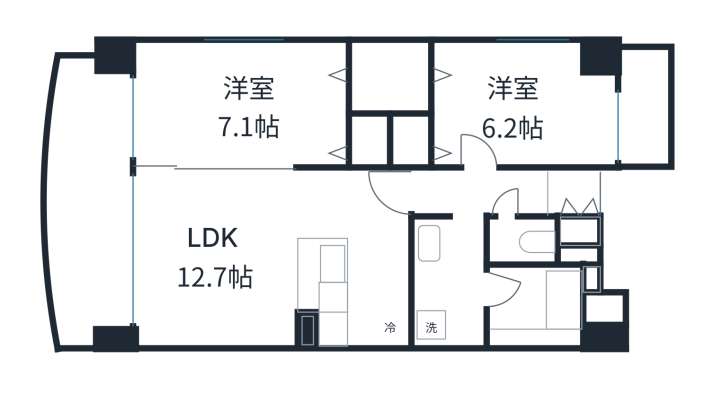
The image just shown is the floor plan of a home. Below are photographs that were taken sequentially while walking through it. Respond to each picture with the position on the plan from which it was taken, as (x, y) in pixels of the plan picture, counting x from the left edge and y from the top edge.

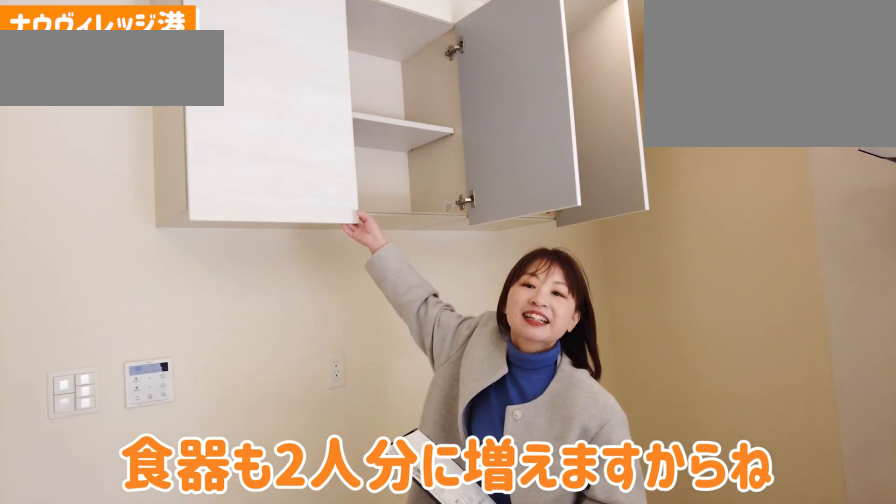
(374, 273)
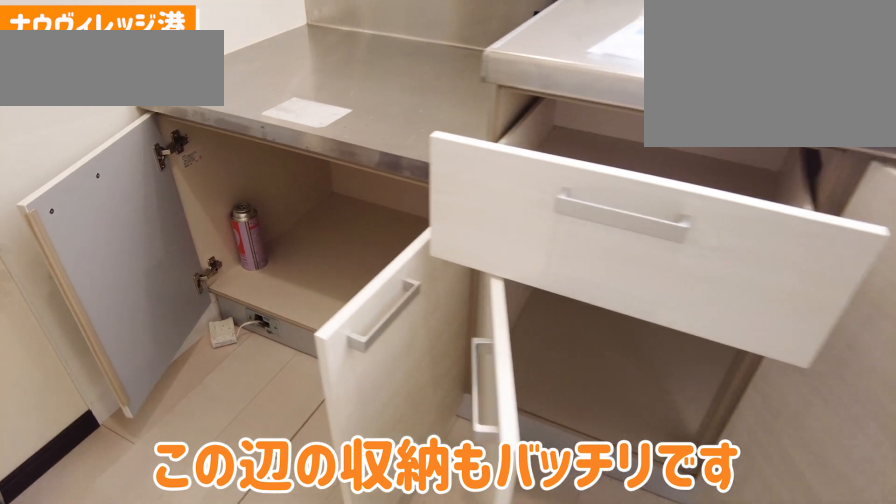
(374, 273)
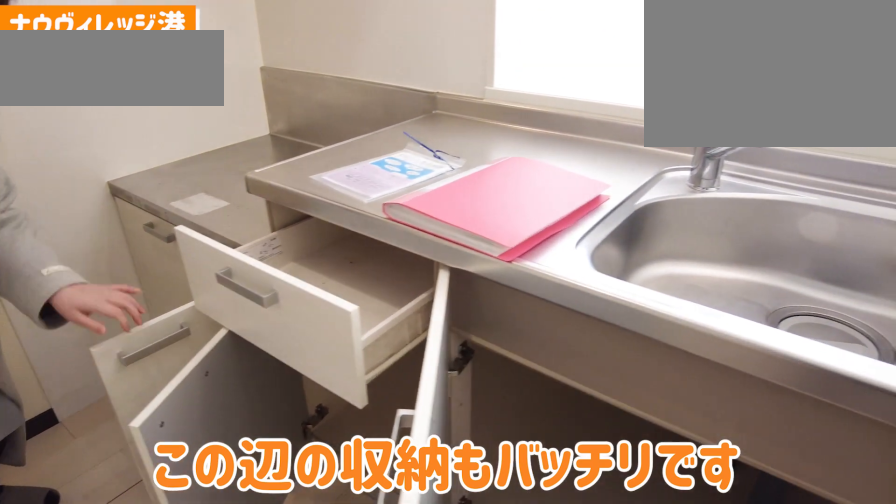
(374, 275)
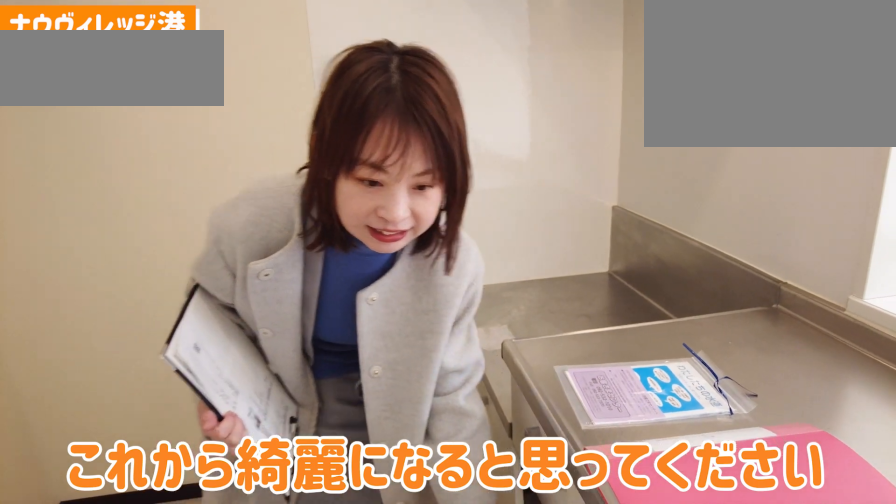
(374, 273)
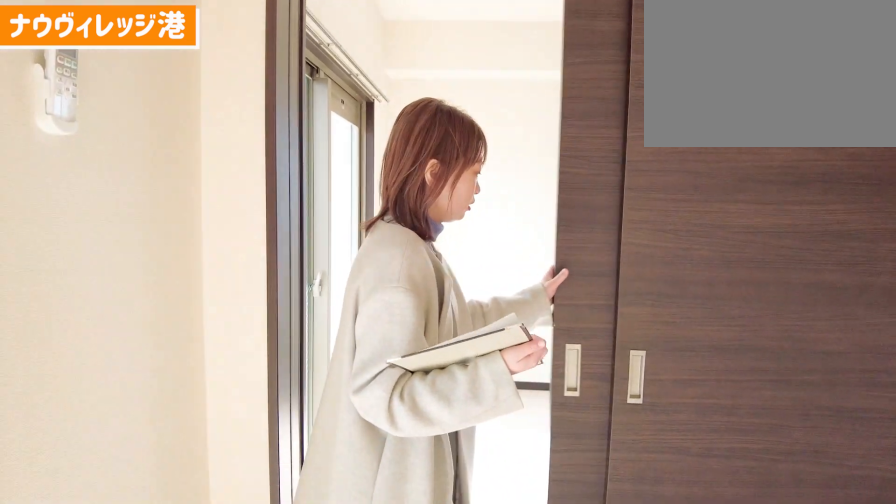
(172, 113)
